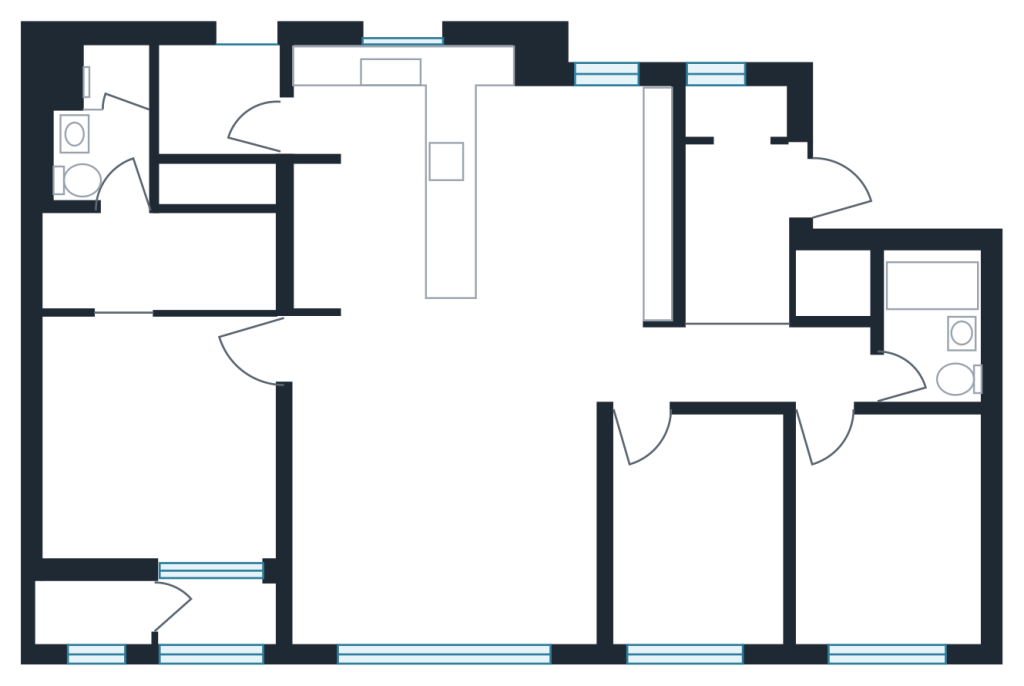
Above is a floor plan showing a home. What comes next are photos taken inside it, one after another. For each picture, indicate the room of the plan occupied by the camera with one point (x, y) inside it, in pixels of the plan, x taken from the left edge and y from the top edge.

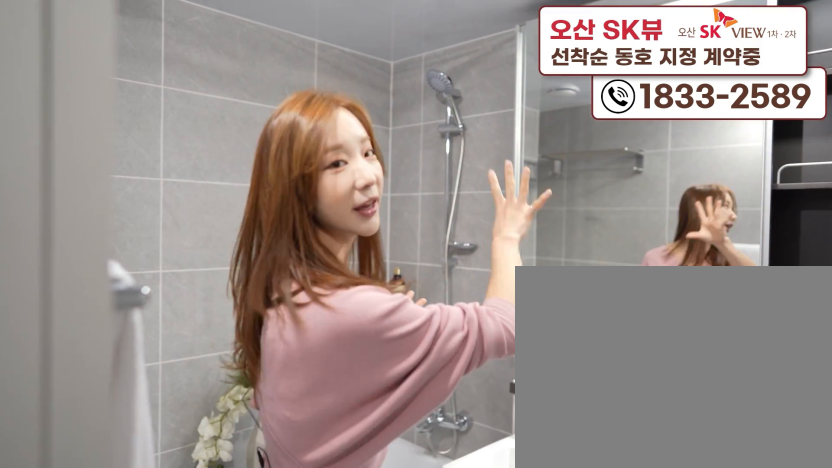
(940, 357)
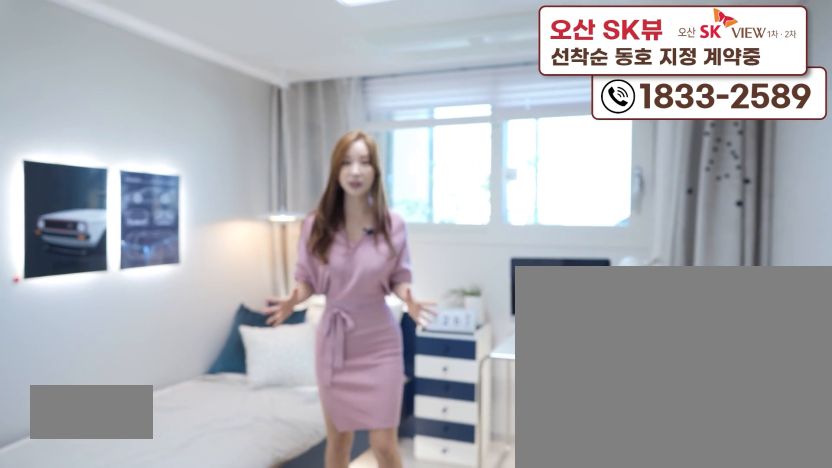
(879, 583)
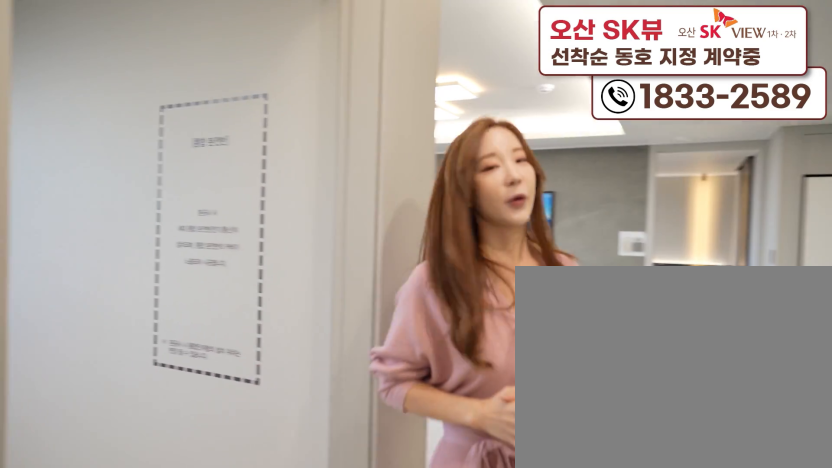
(449, 565)
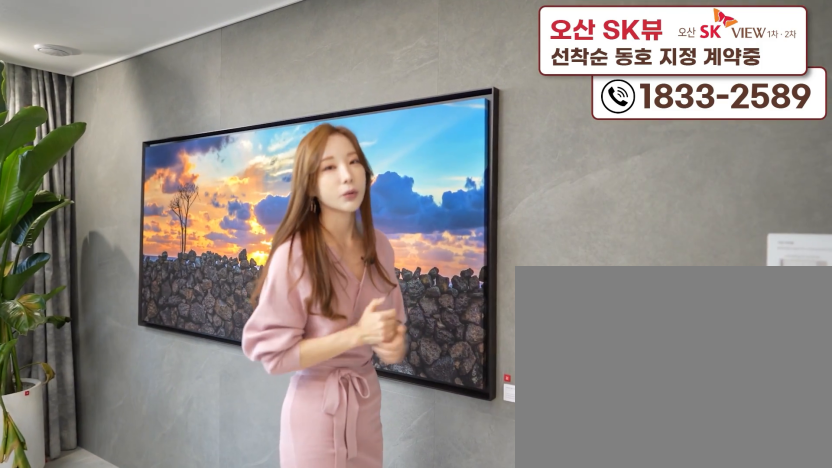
(449, 565)
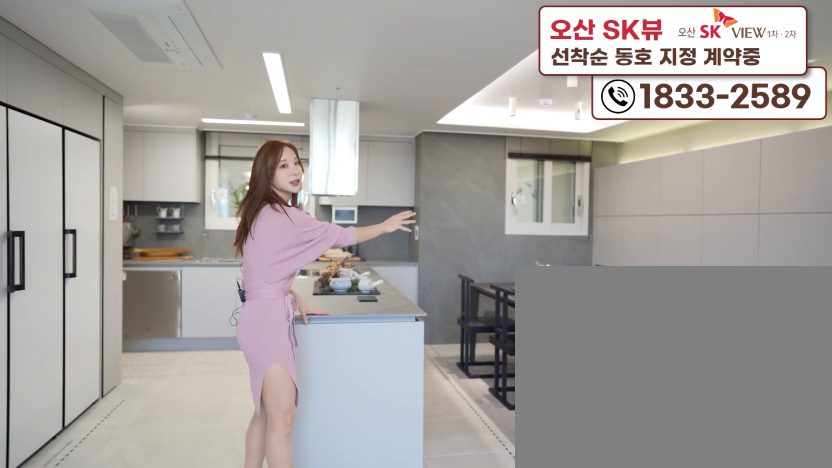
(408, 324)
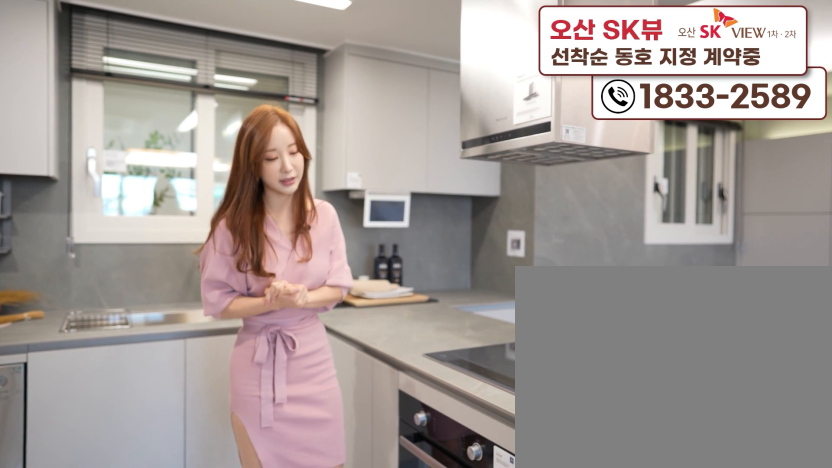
(408, 324)
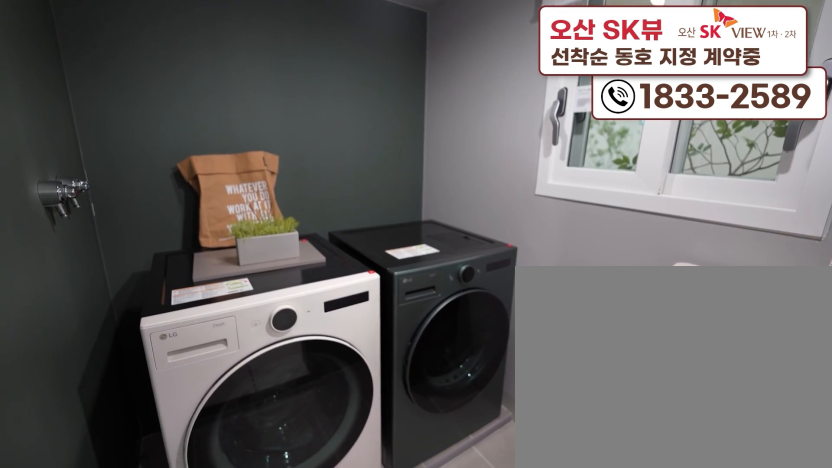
(232, 116)
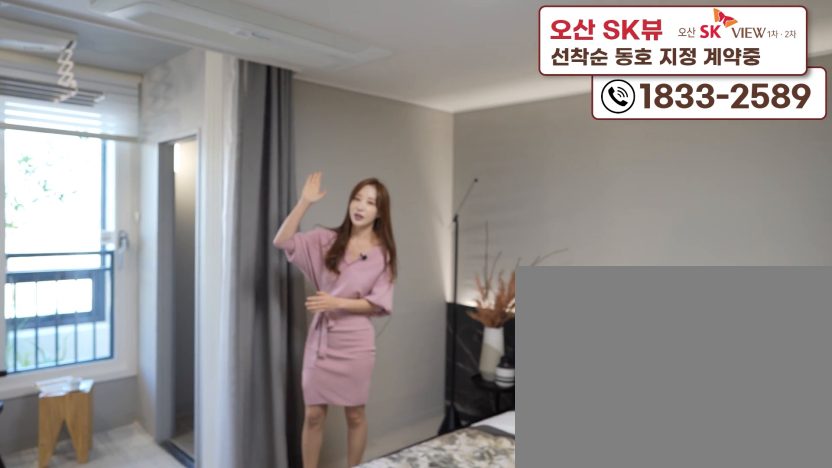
(163, 509)
